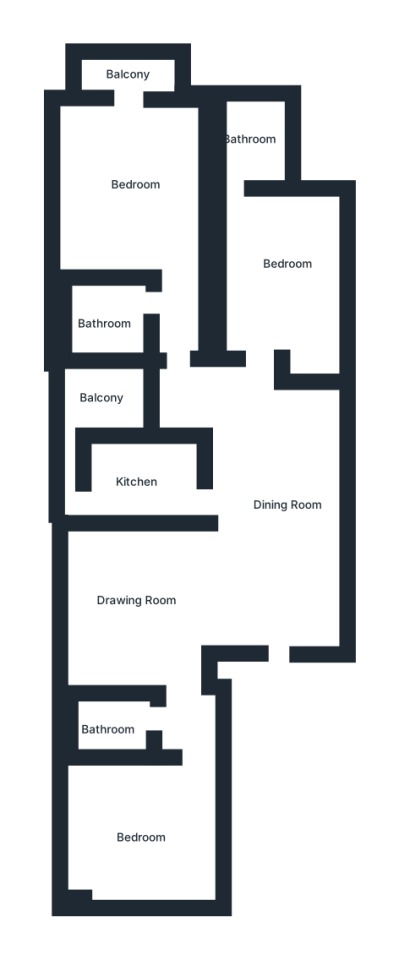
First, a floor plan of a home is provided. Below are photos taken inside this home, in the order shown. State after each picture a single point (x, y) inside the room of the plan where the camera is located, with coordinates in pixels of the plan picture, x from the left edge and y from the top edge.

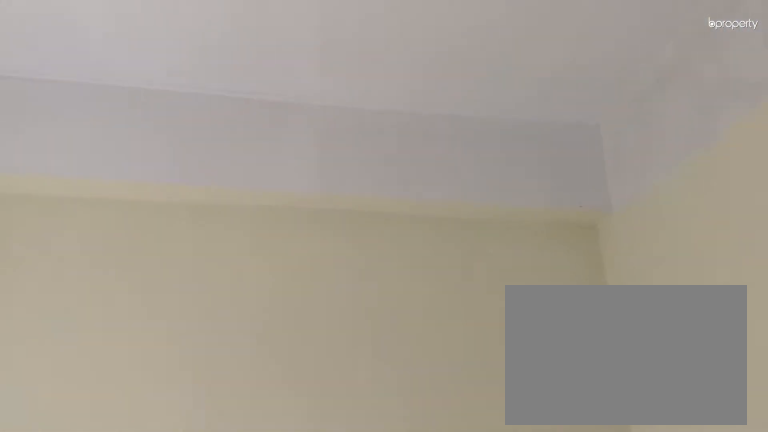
(140, 834)
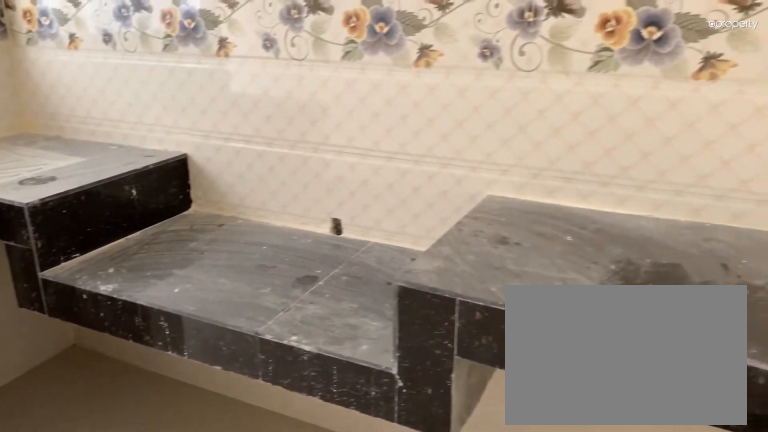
(141, 477)
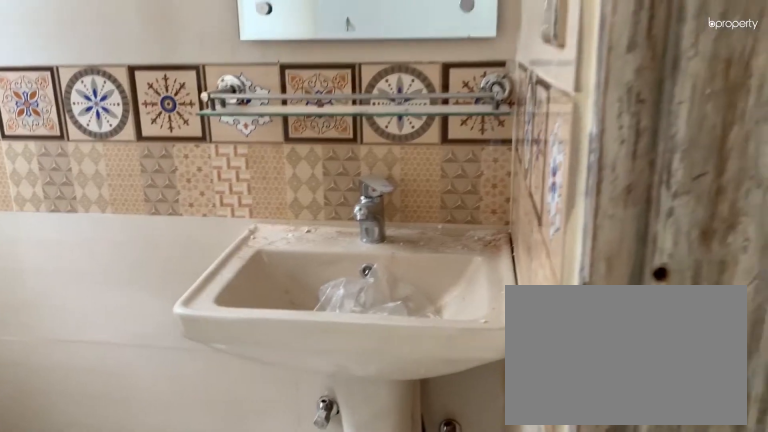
(251, 145)
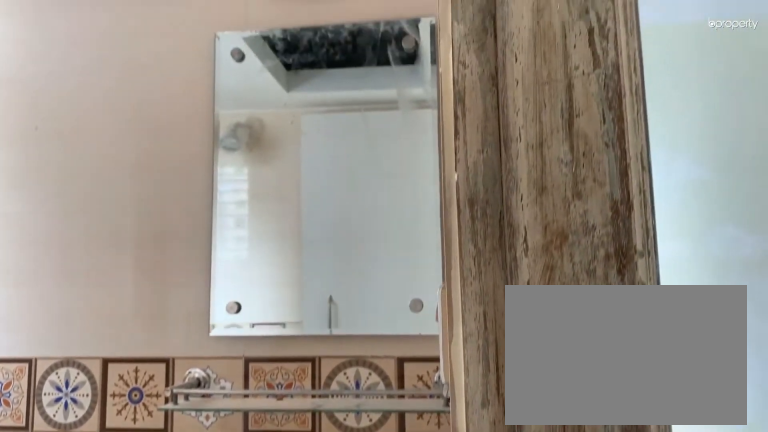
(251, 145)
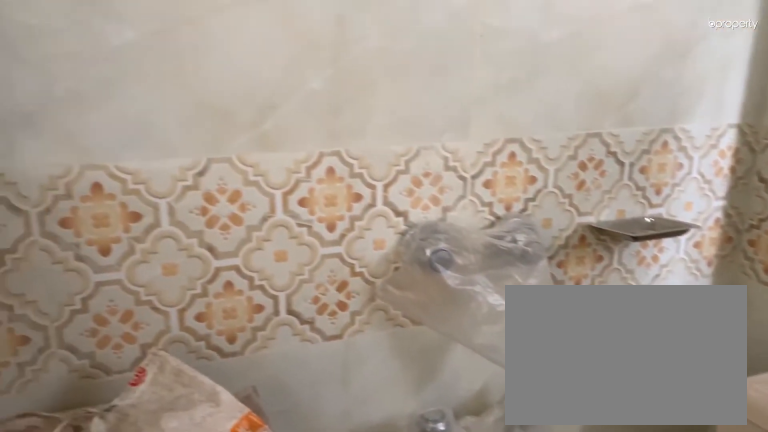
(105, 319)
